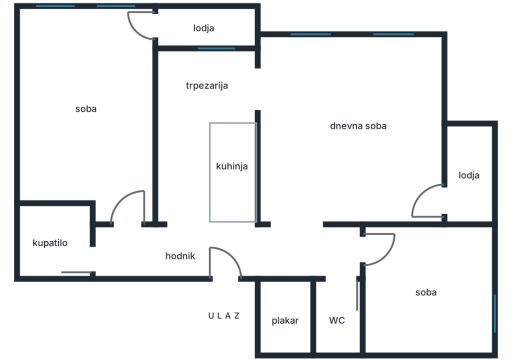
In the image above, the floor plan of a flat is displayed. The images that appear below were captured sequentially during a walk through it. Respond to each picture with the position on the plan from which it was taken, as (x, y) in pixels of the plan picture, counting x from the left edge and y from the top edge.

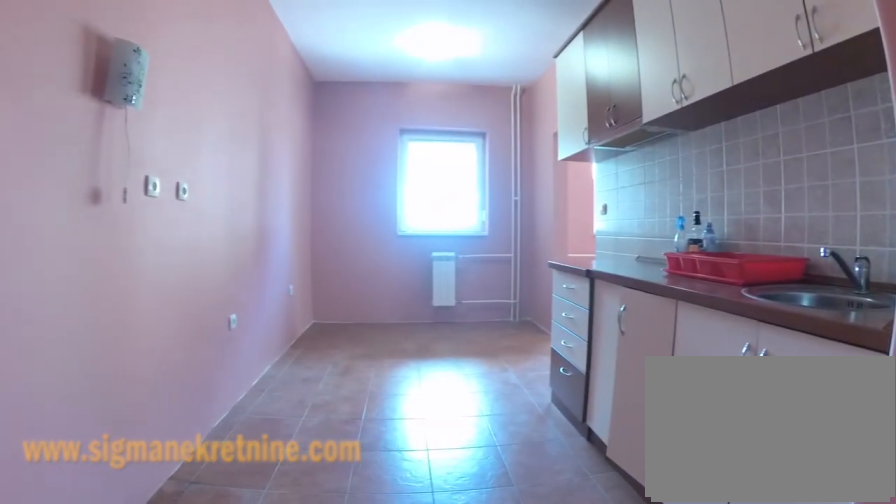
(180, 246)
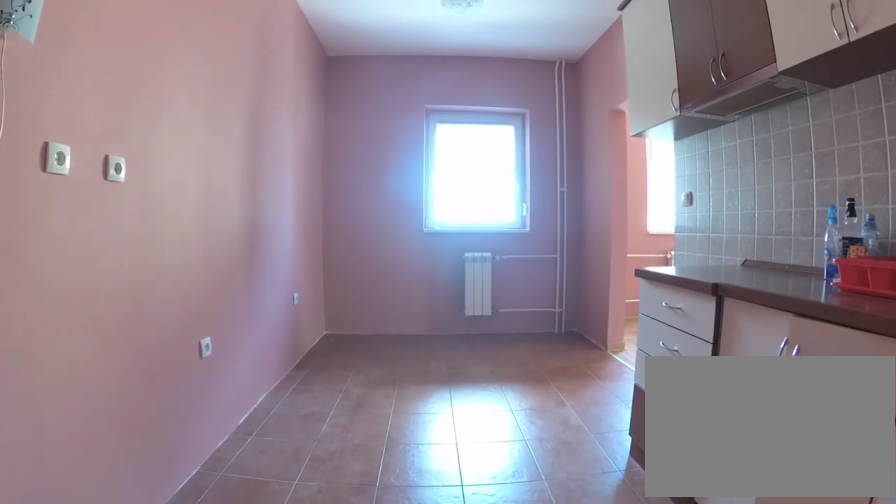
(185, 214)
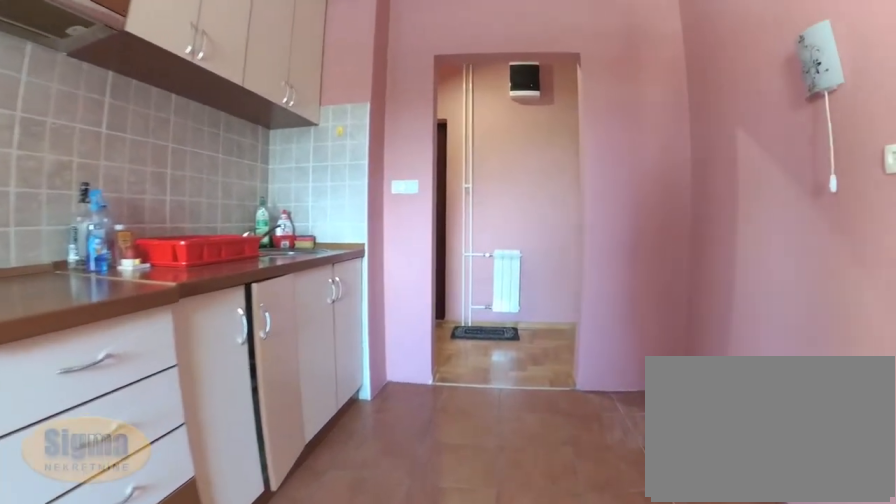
(182, 132)
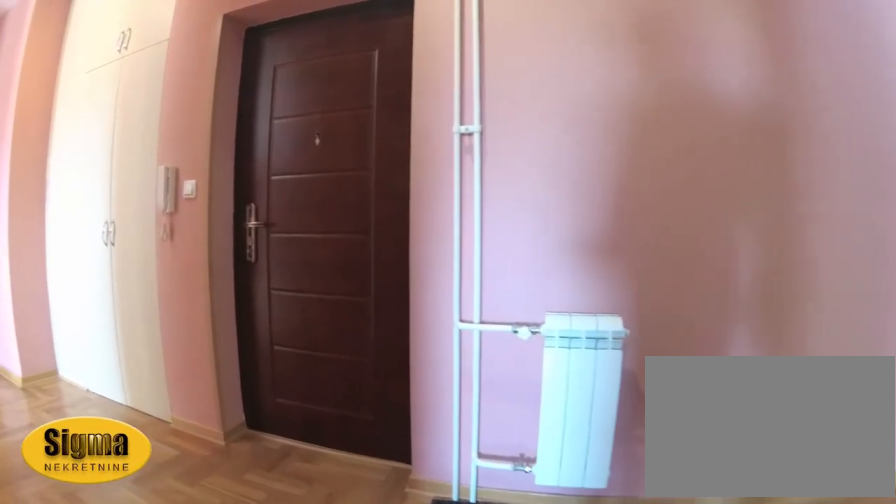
(181, 210)
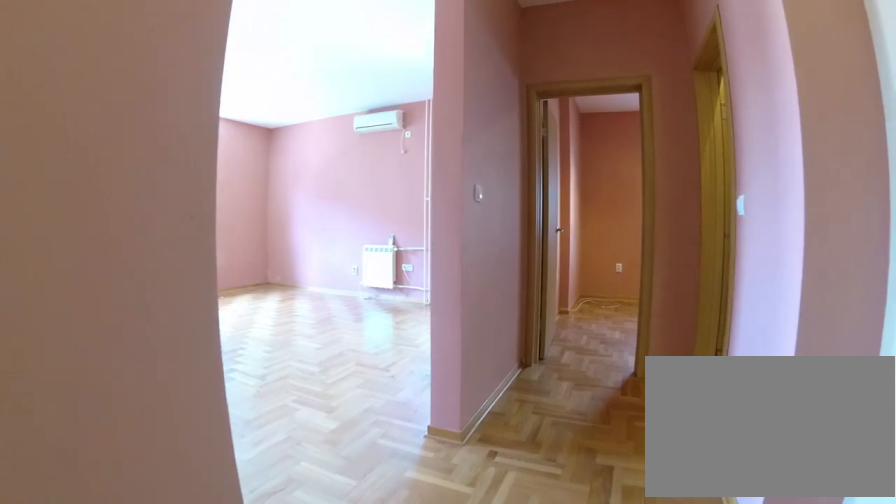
(227, 252)
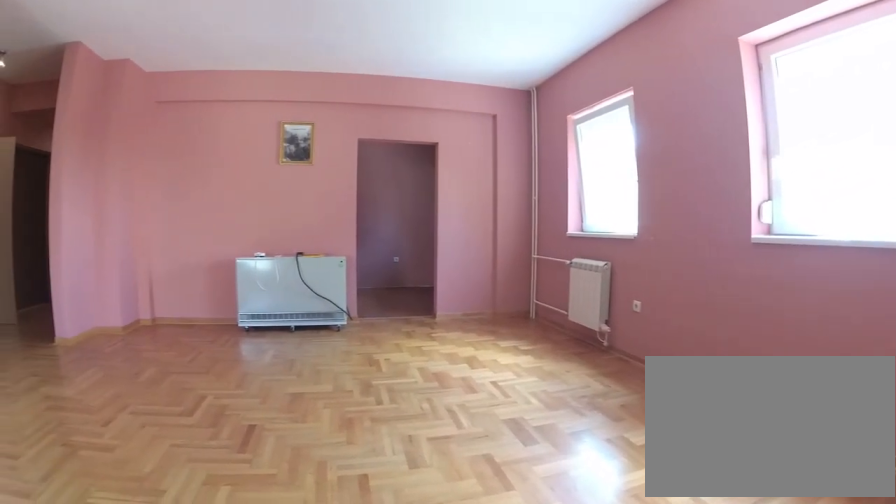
(429, 126)
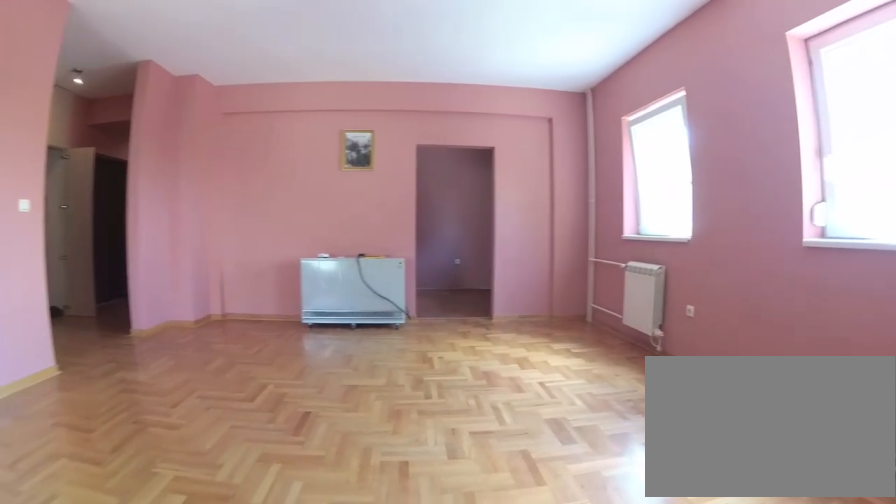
(428, 118)
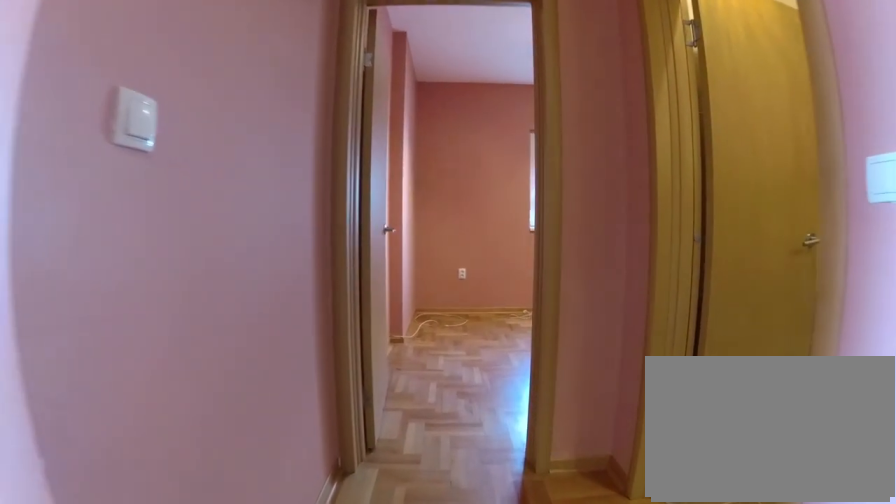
(296, 256)
